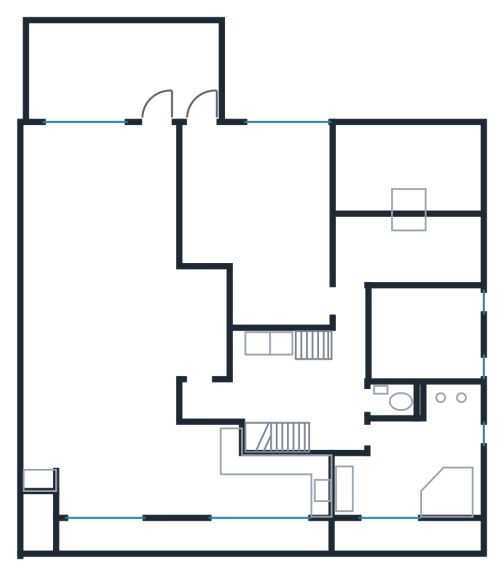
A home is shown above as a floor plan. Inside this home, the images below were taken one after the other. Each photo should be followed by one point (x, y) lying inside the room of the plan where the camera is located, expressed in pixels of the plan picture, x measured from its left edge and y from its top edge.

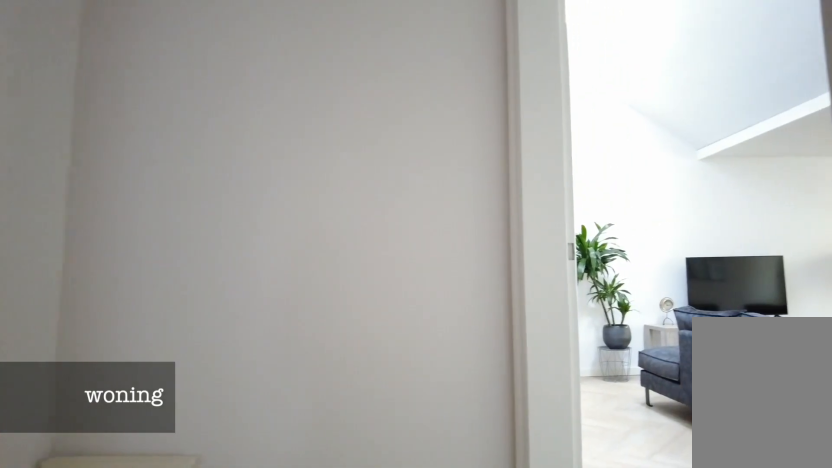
(298, 384)
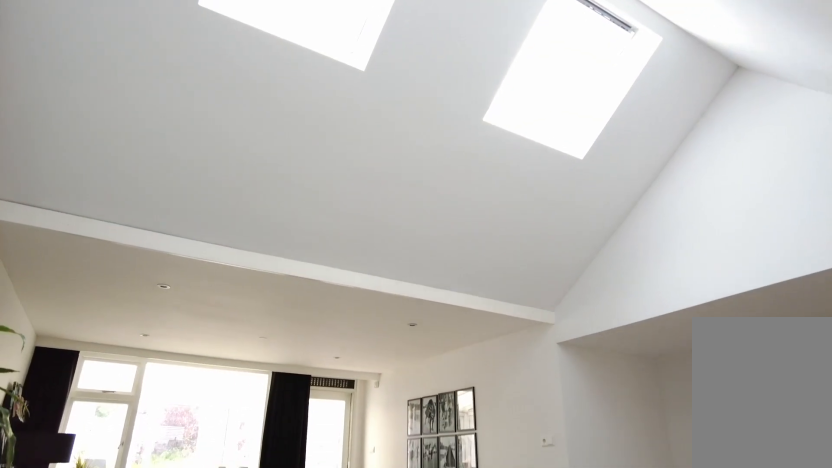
(124, 337)
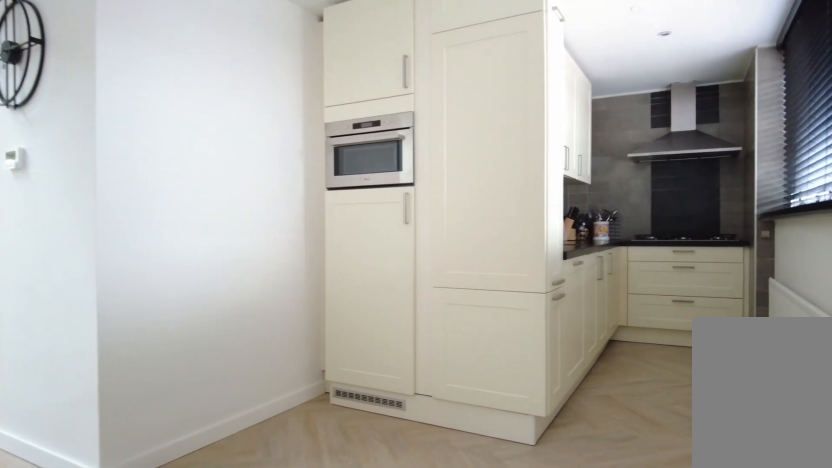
(124, 337)
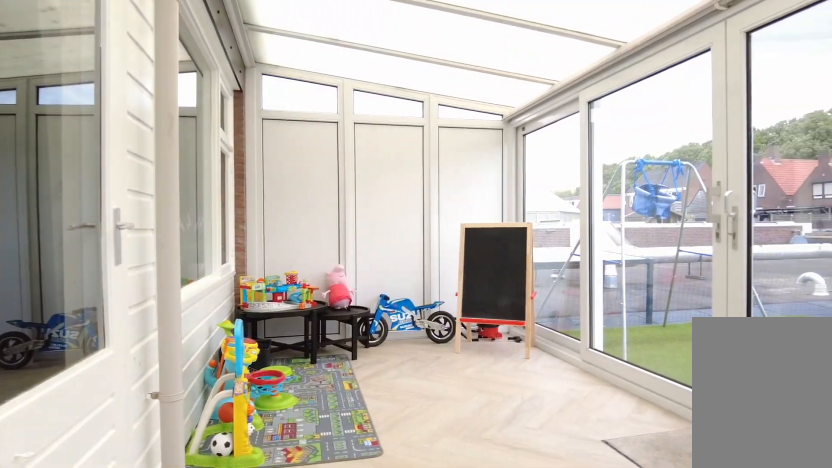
(124, 70)
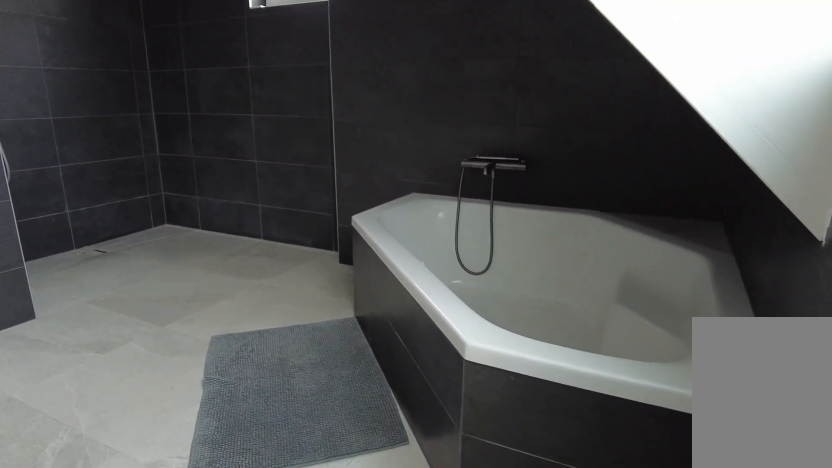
(414, 454)
